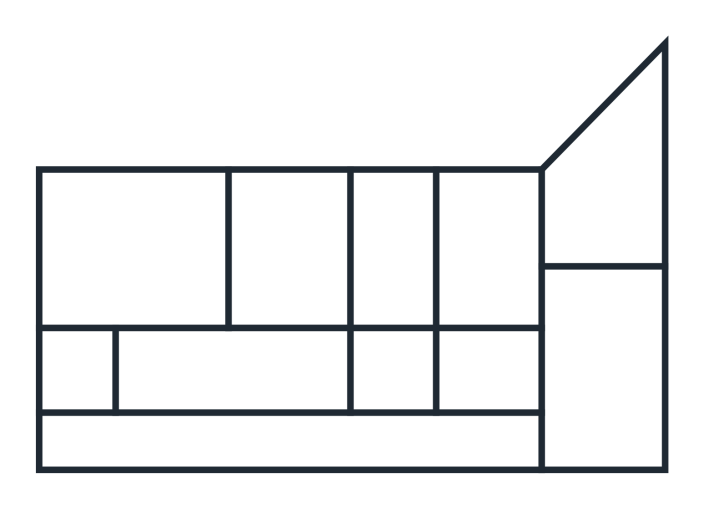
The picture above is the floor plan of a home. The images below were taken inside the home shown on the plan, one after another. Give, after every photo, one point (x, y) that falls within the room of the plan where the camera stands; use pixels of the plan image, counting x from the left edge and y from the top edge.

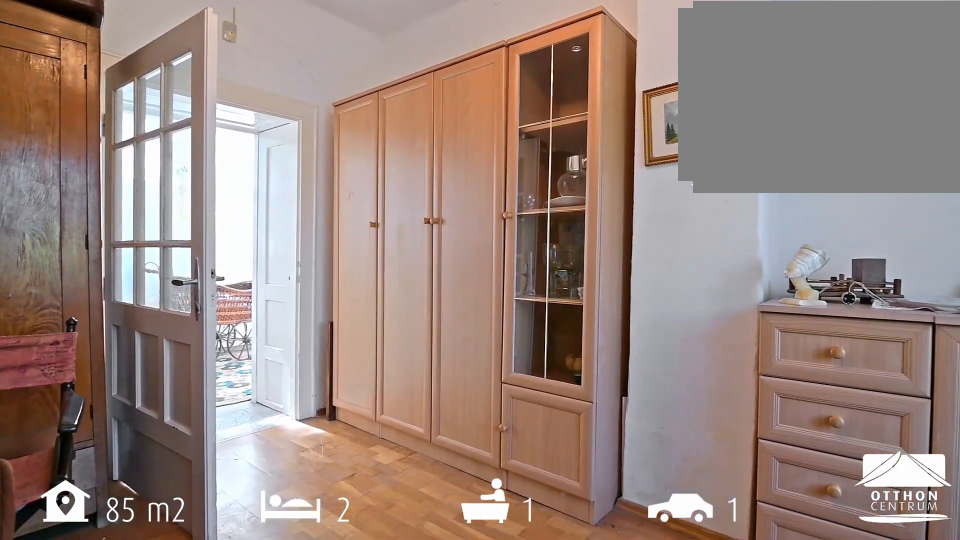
(293, 251)
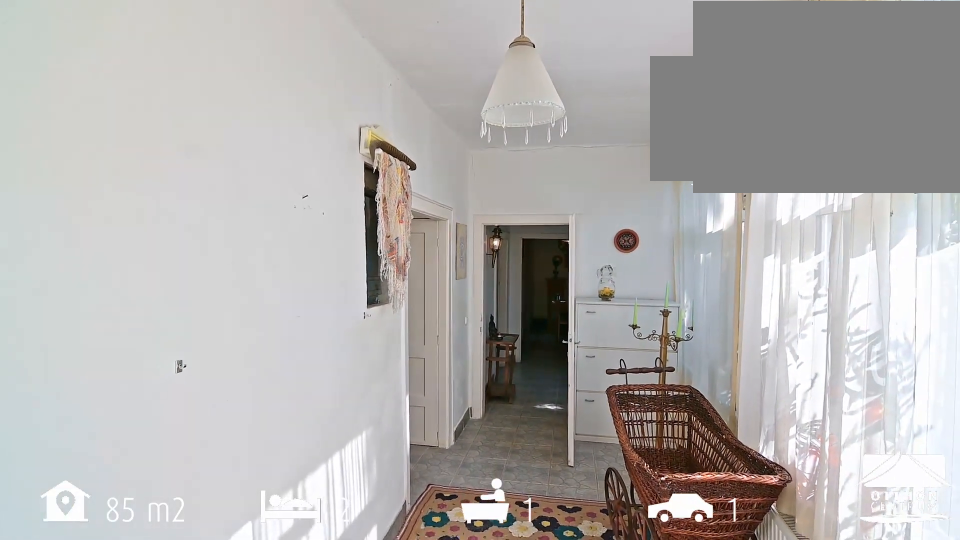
(238, 376)
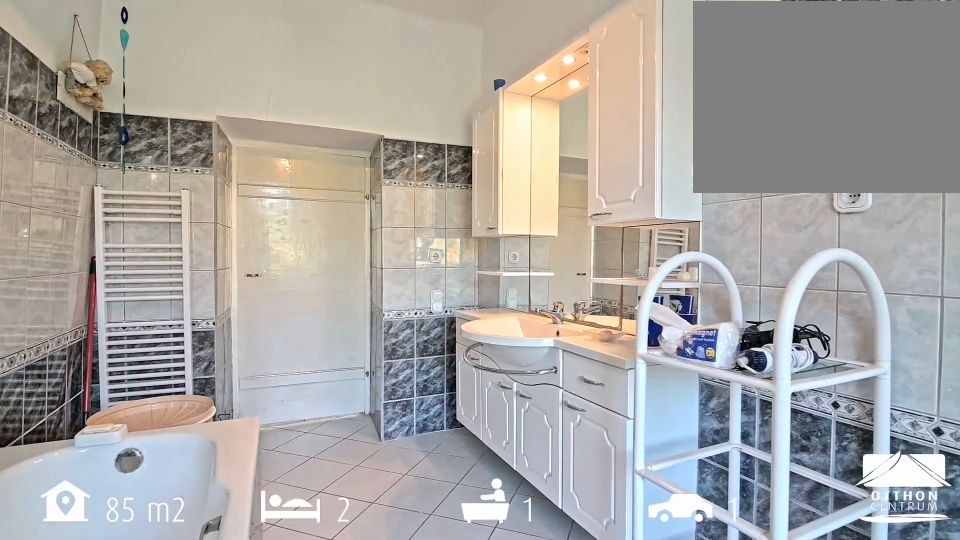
(394, 267)
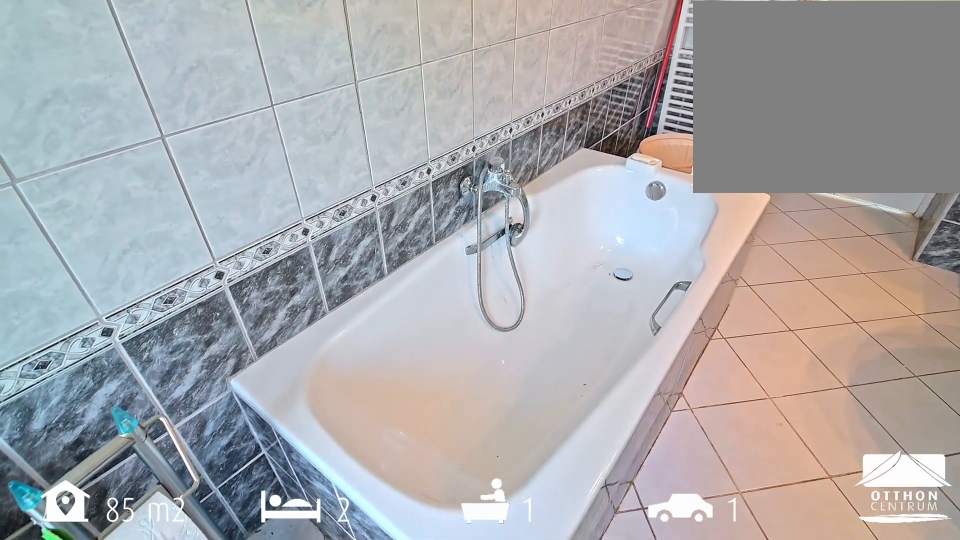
(394, 267)
